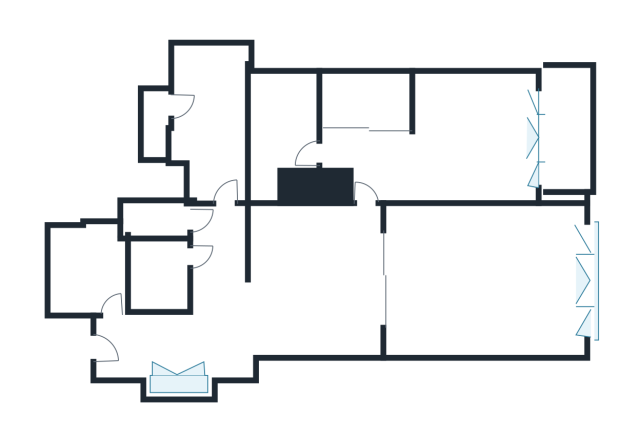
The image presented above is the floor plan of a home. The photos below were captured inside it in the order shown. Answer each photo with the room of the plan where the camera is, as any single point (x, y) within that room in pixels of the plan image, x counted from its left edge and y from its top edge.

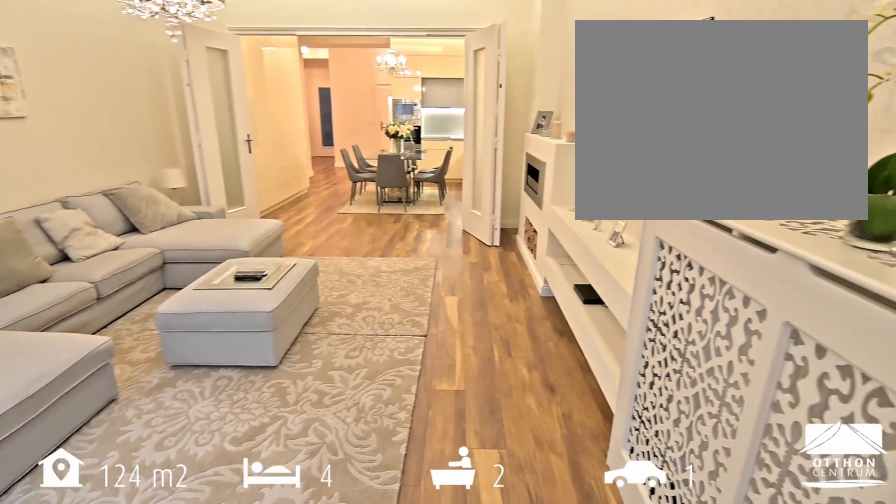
(487, 287)
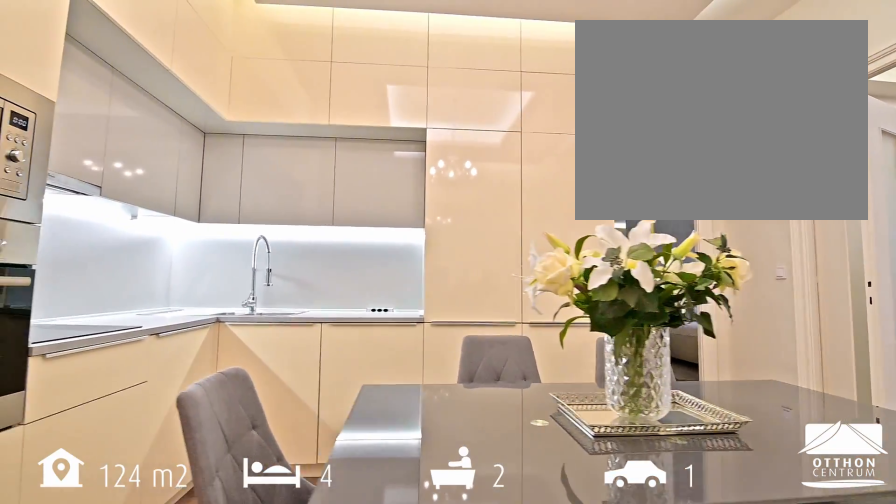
(334, 288)
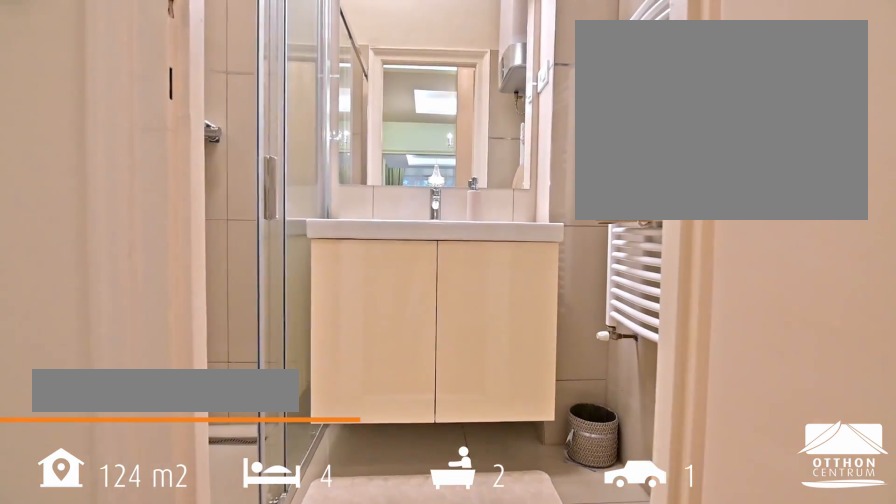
(162, 282)
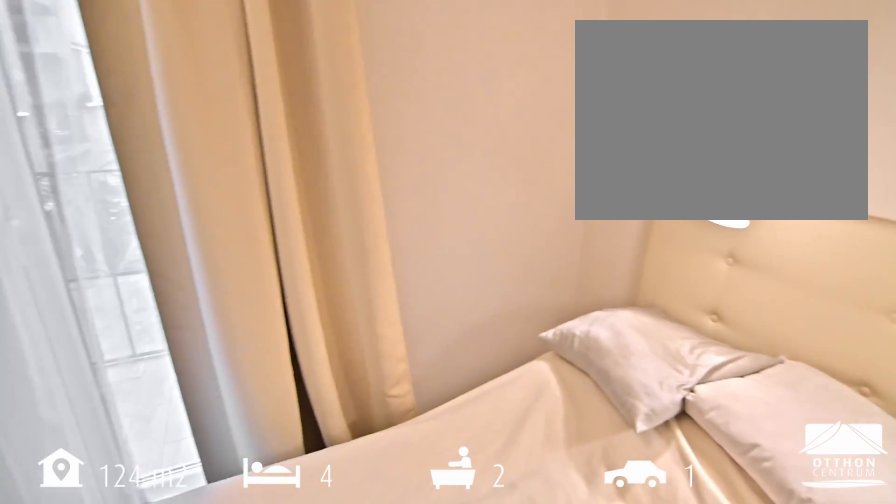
(211, 104)
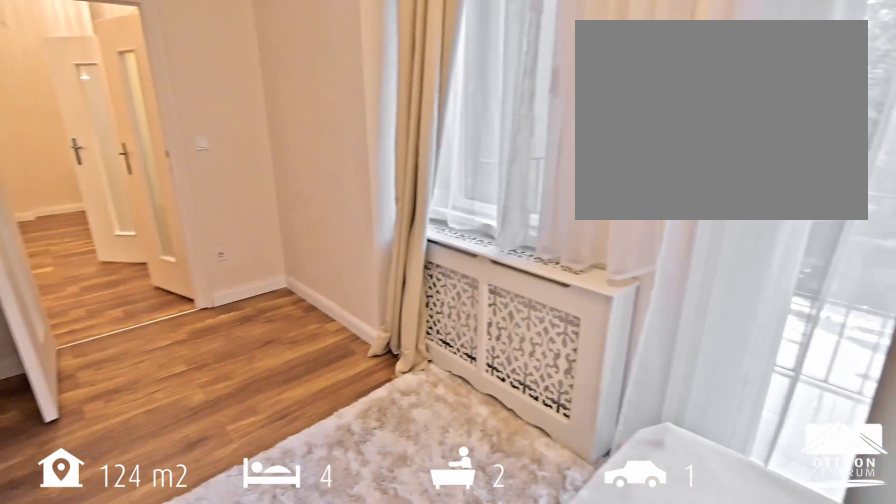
(211, 104)
